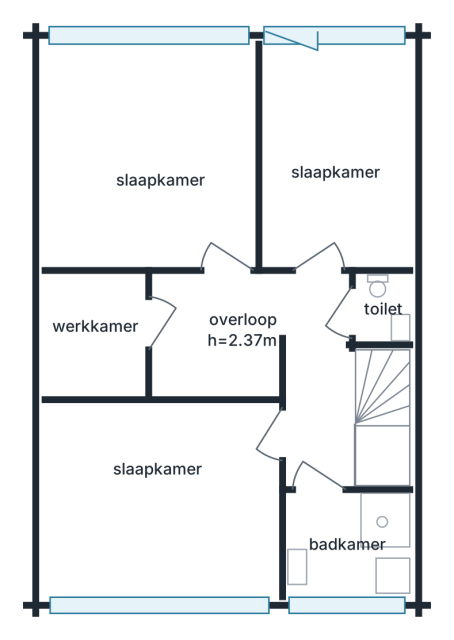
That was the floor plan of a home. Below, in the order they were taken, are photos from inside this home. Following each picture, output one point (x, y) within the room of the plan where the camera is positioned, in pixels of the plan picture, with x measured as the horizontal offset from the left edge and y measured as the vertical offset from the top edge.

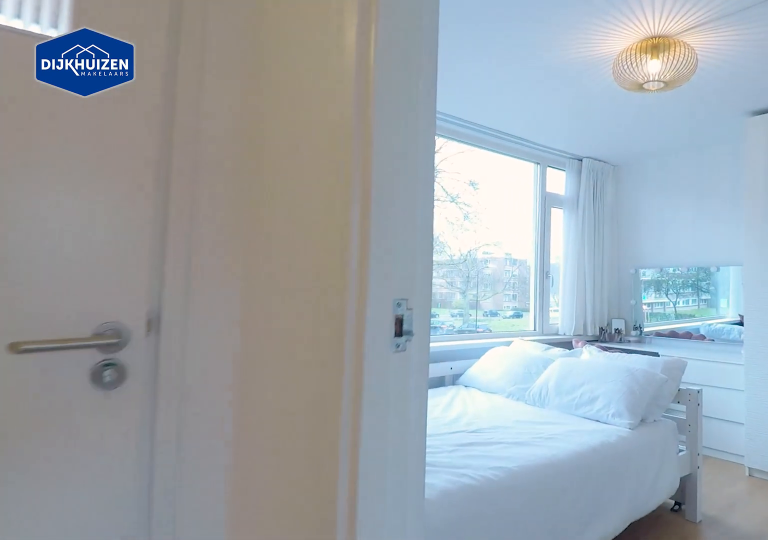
(319, 380)
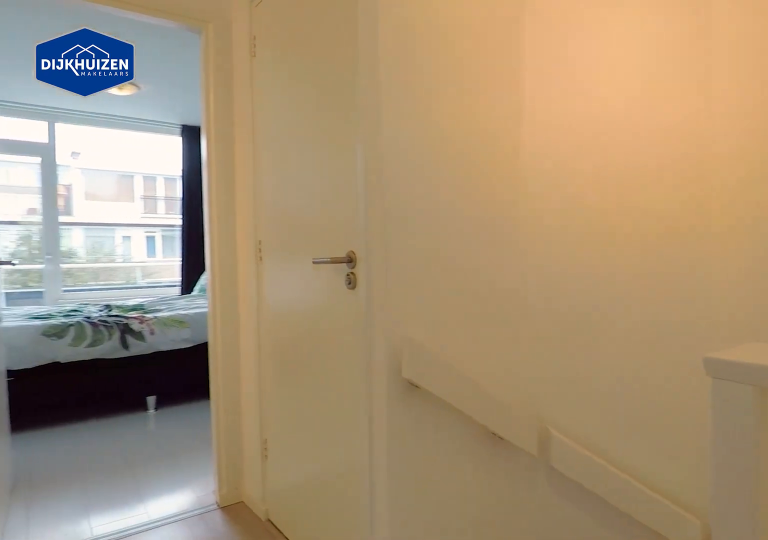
(319, 380)
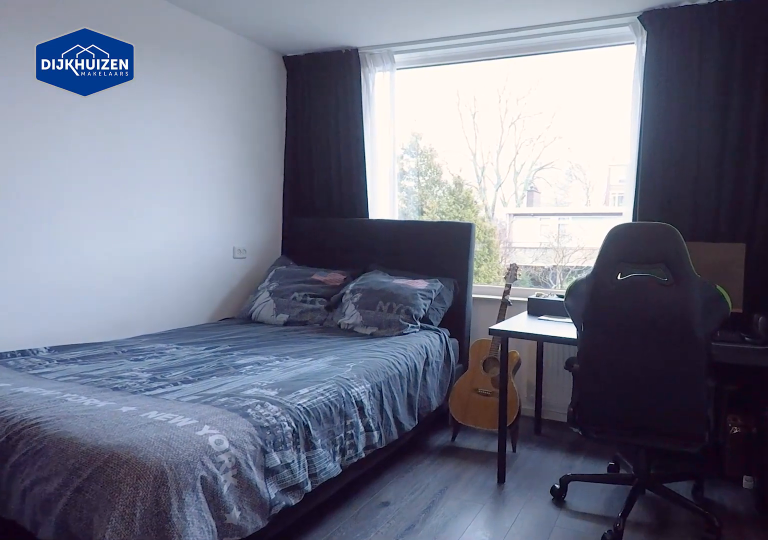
(154, 177)
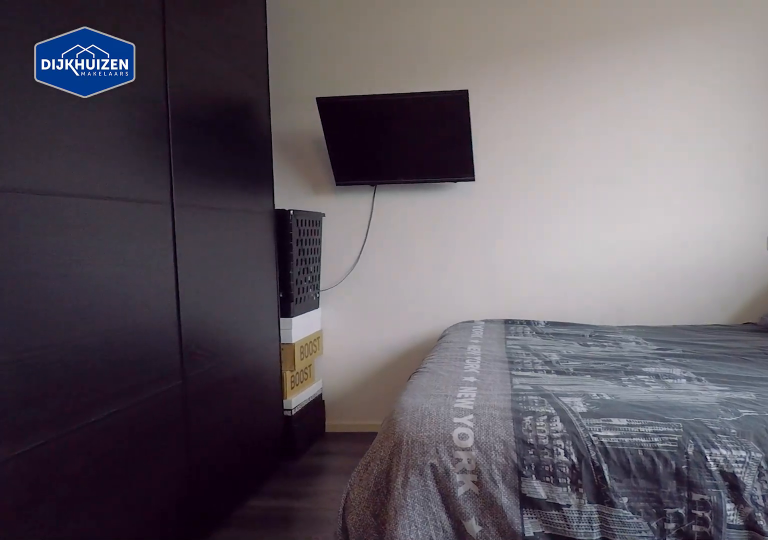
(154, 177)
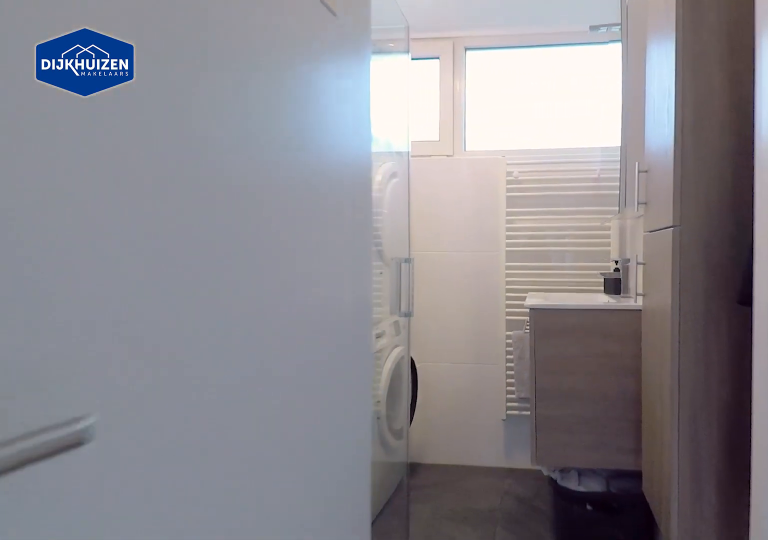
(319, 380)
